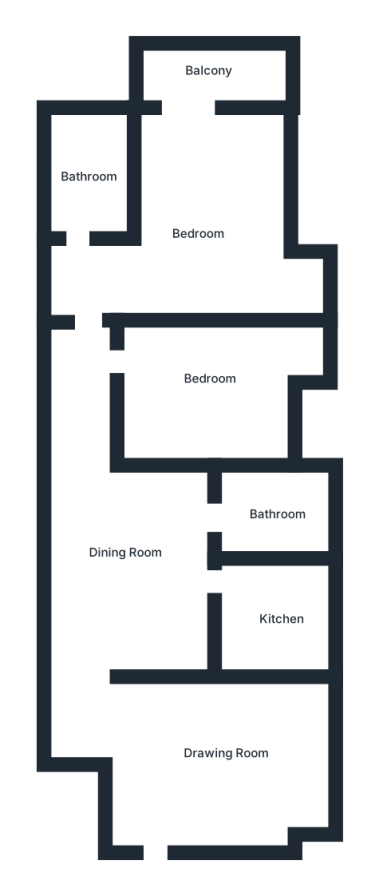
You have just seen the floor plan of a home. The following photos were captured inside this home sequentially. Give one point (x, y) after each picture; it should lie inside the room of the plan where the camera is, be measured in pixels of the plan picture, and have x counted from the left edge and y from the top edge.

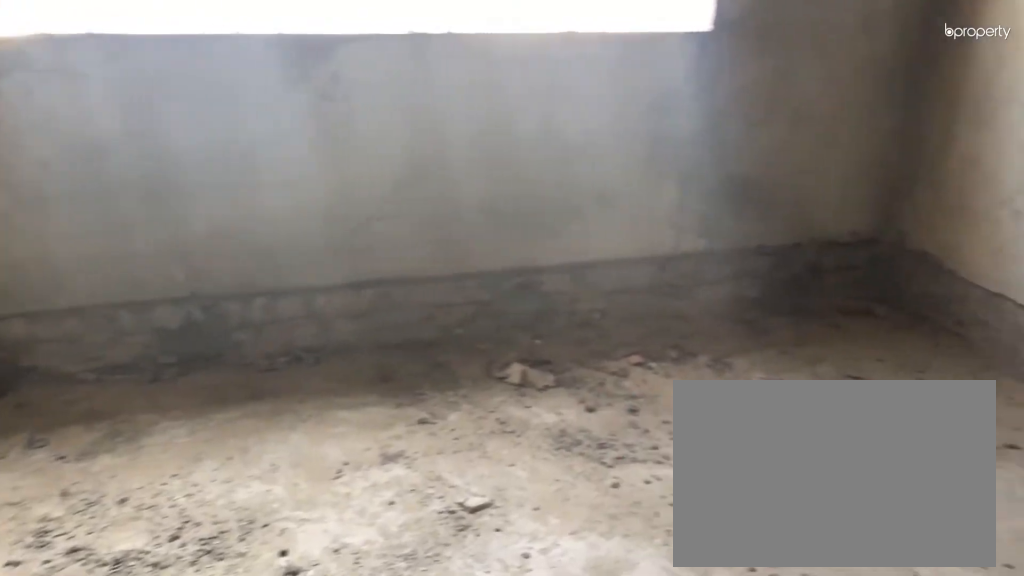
(203, 757)
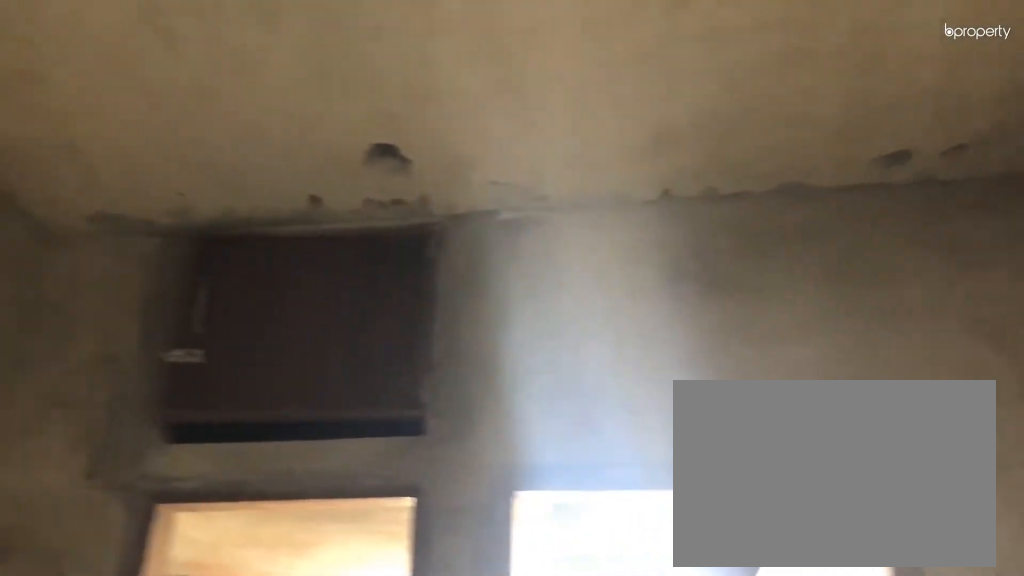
(157, 584)
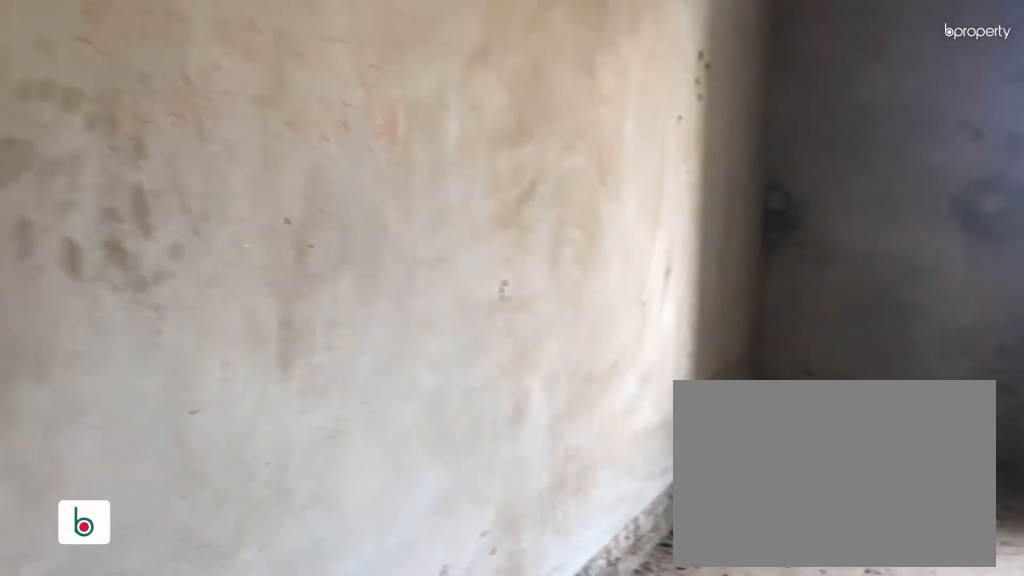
(193, 375)
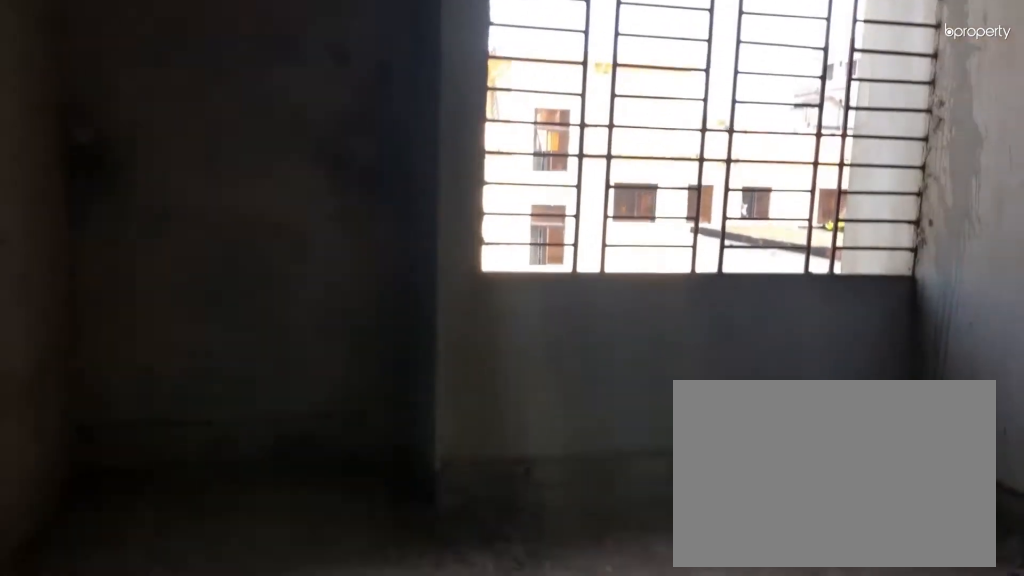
(193, 375)
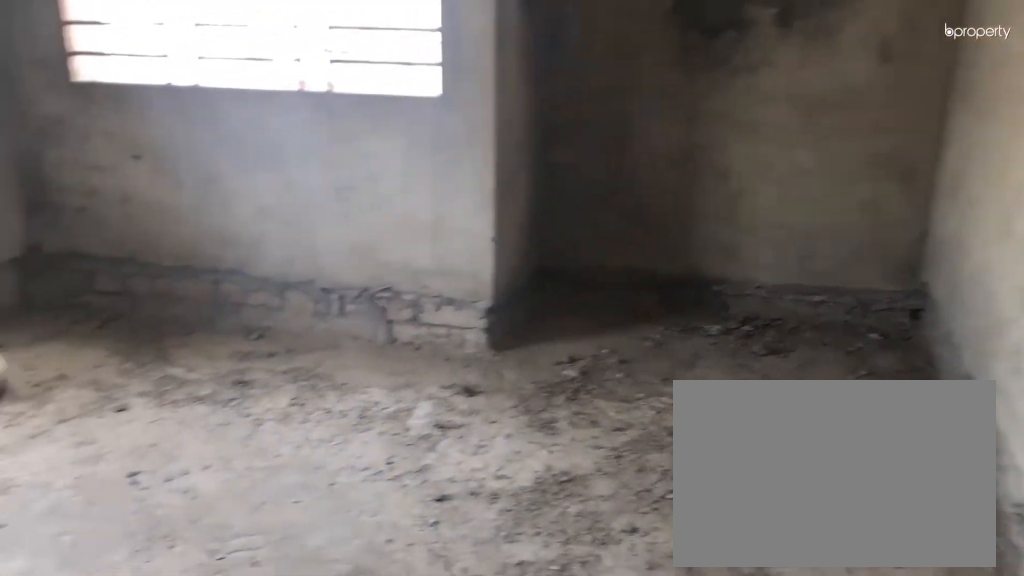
(189, 188)
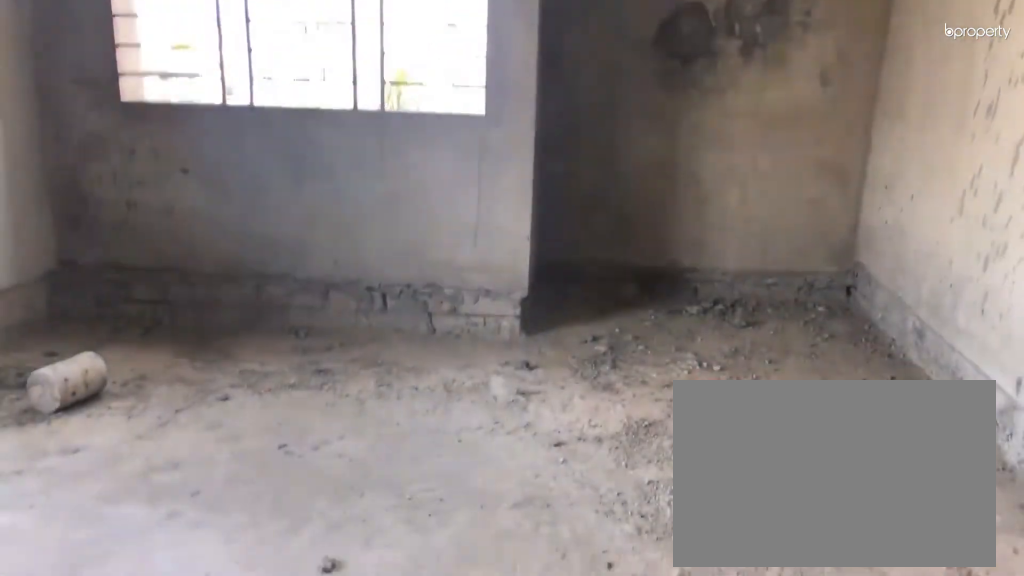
(189, 188)
